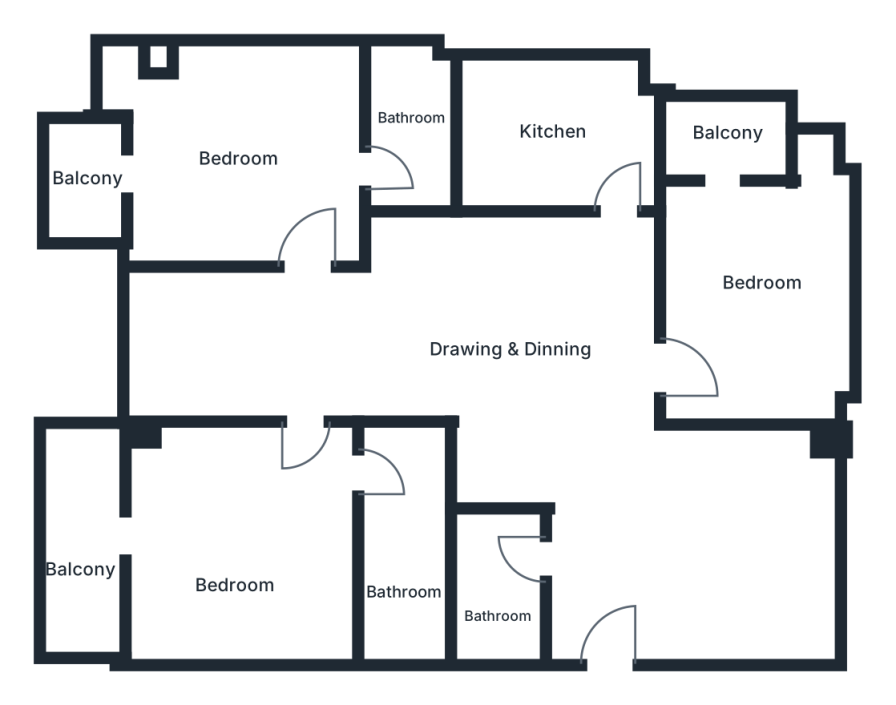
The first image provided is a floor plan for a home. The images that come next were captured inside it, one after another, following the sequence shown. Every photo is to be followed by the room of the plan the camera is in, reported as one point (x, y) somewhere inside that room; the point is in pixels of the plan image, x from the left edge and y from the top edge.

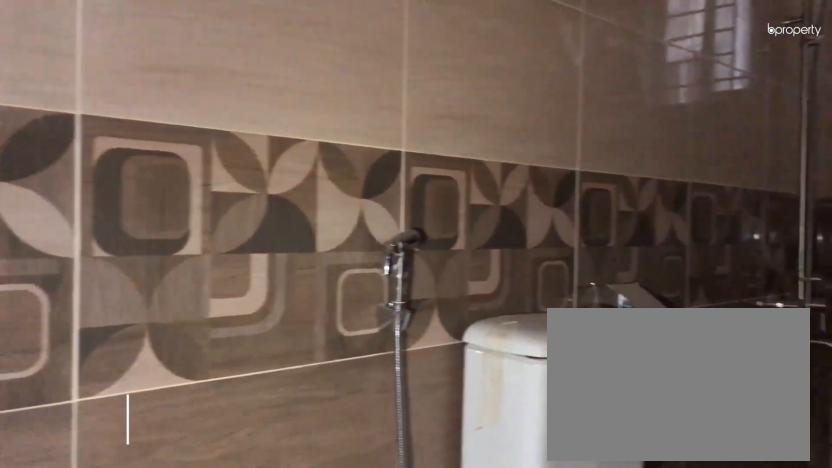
(399, 555)
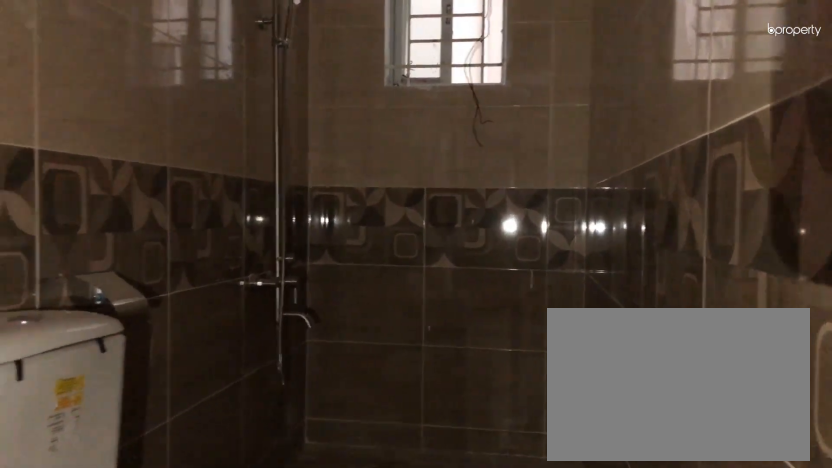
(399, 555)
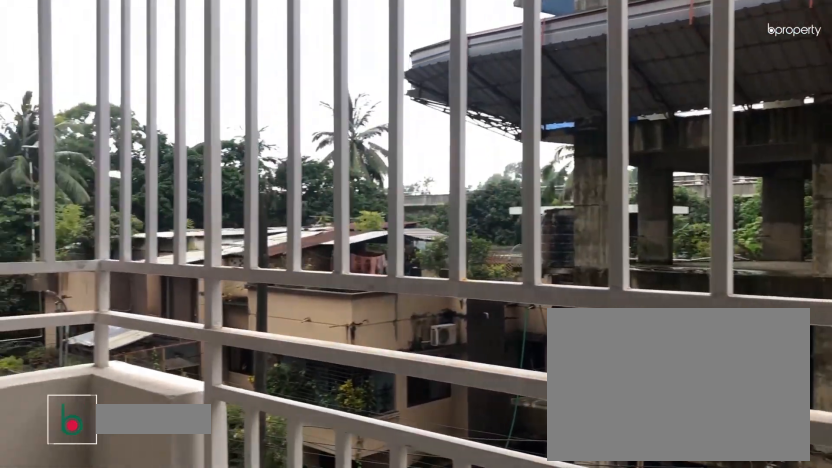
(74, 532)
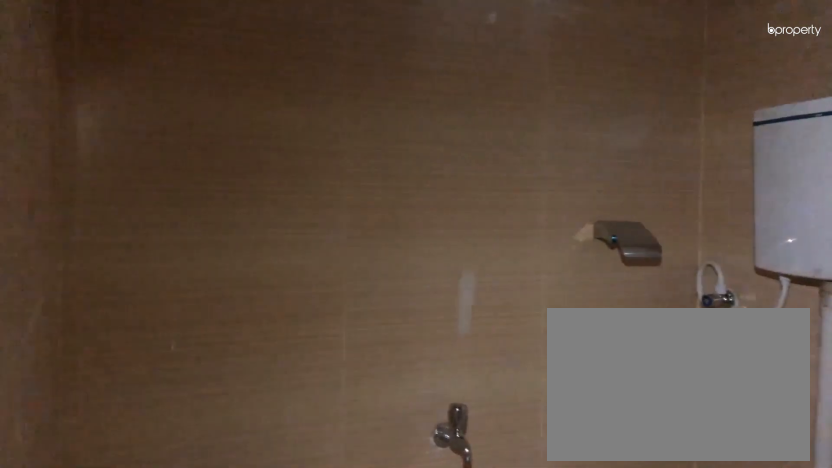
(502, 588)
